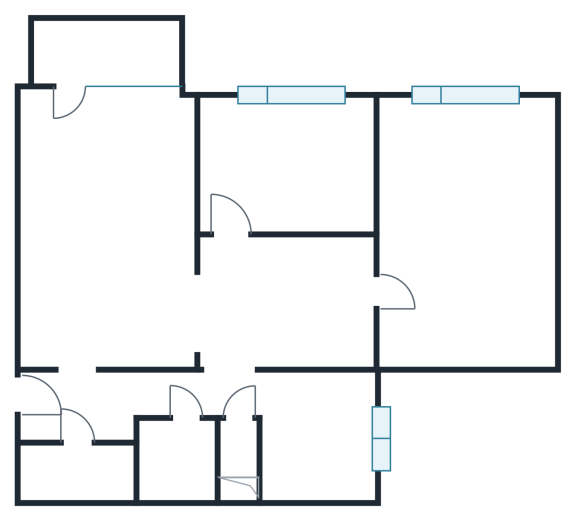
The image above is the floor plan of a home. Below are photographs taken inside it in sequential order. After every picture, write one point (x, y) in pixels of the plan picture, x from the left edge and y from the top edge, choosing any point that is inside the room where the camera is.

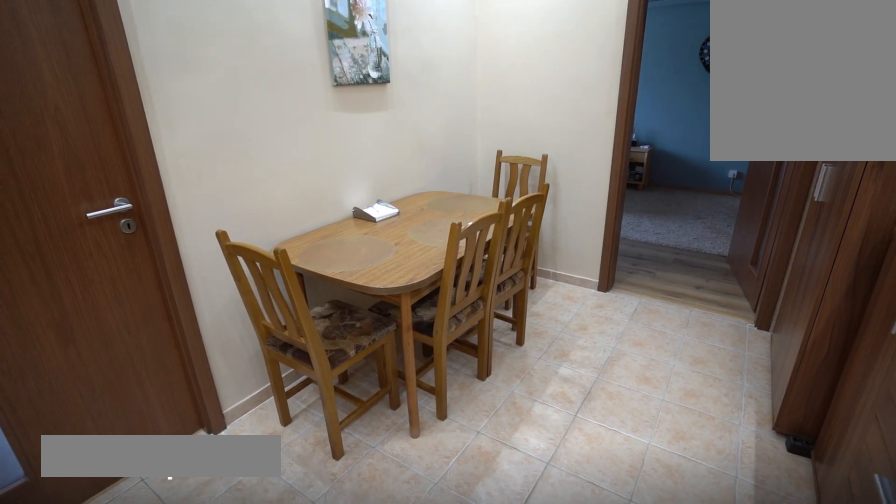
(288, 298)
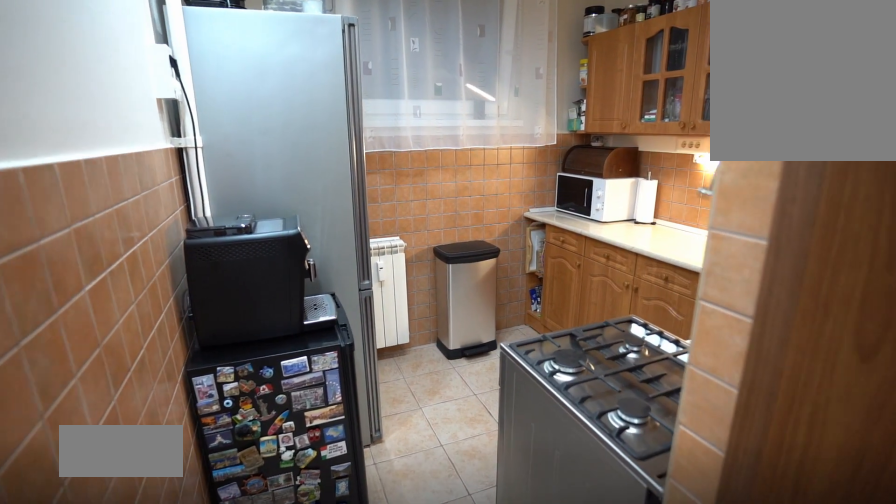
(315, 433)
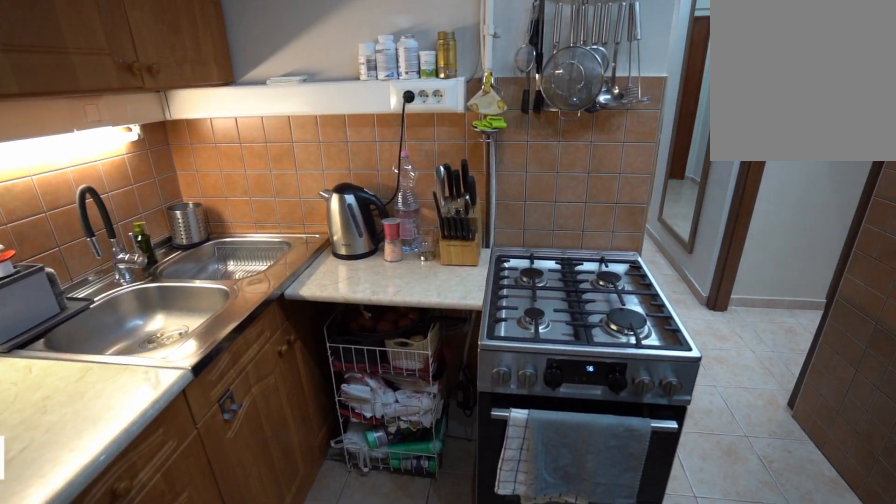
(316, 433)
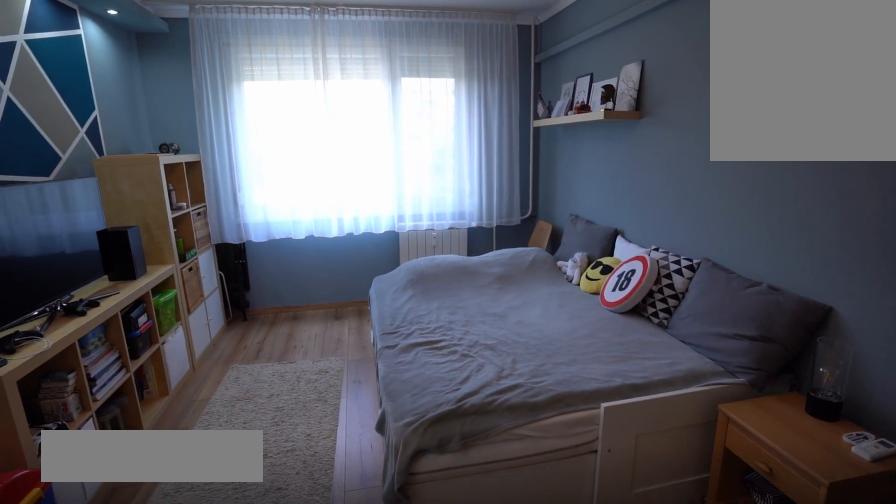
(473, 246)
